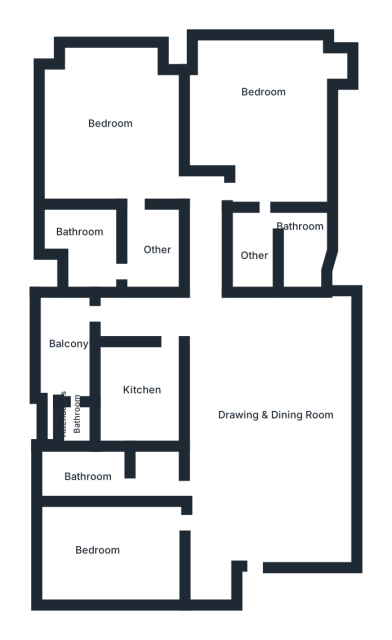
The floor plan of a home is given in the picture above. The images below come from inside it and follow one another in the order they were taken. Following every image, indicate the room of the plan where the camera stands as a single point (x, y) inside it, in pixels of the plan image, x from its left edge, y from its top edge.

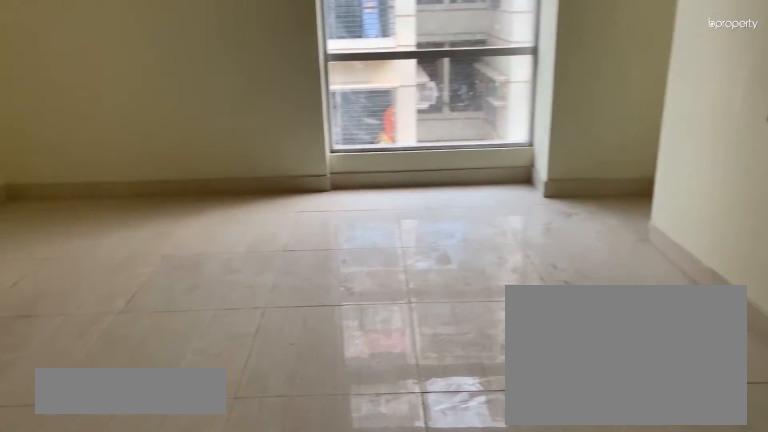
(266, 122)
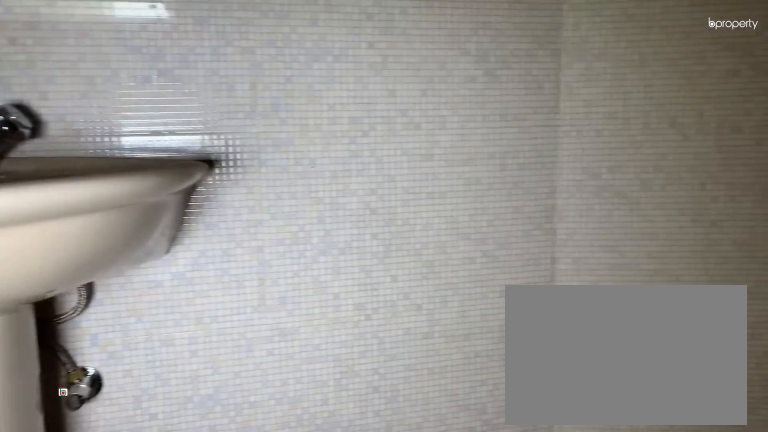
(307, 243)
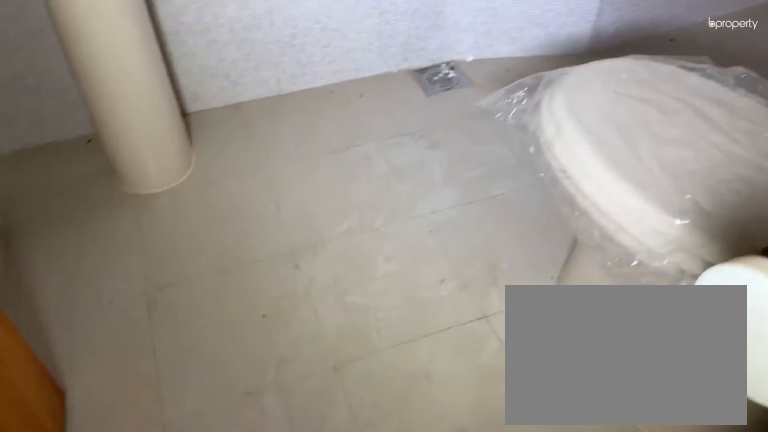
(307, 235)
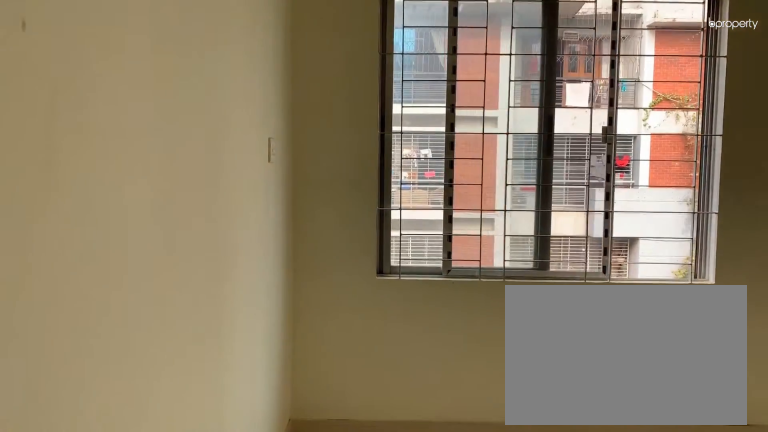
(124, 136)
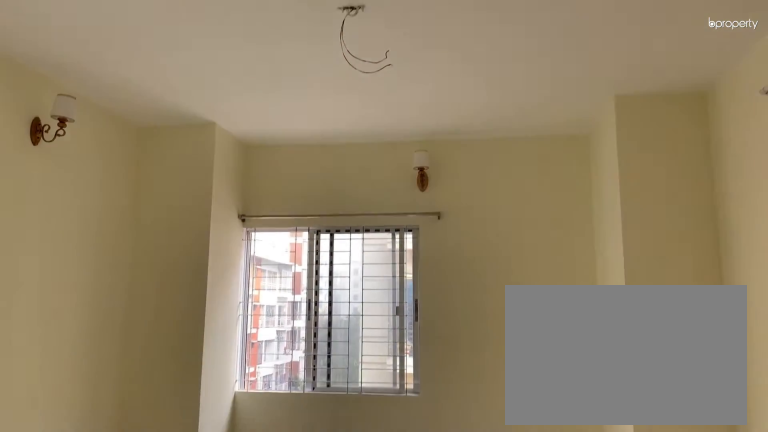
(124, 136)
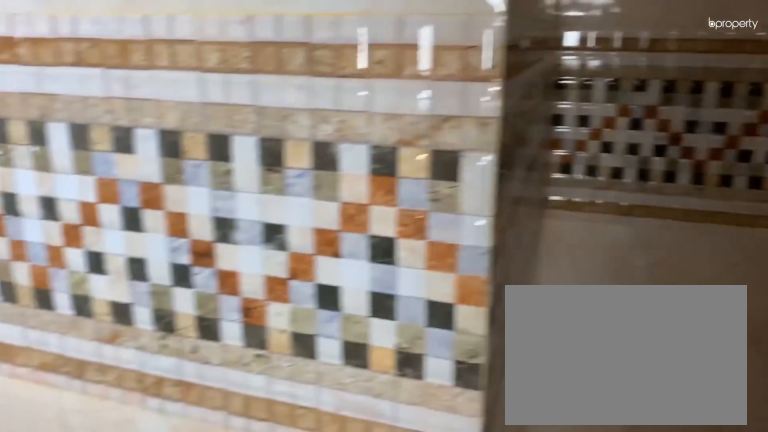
(88, 243)
